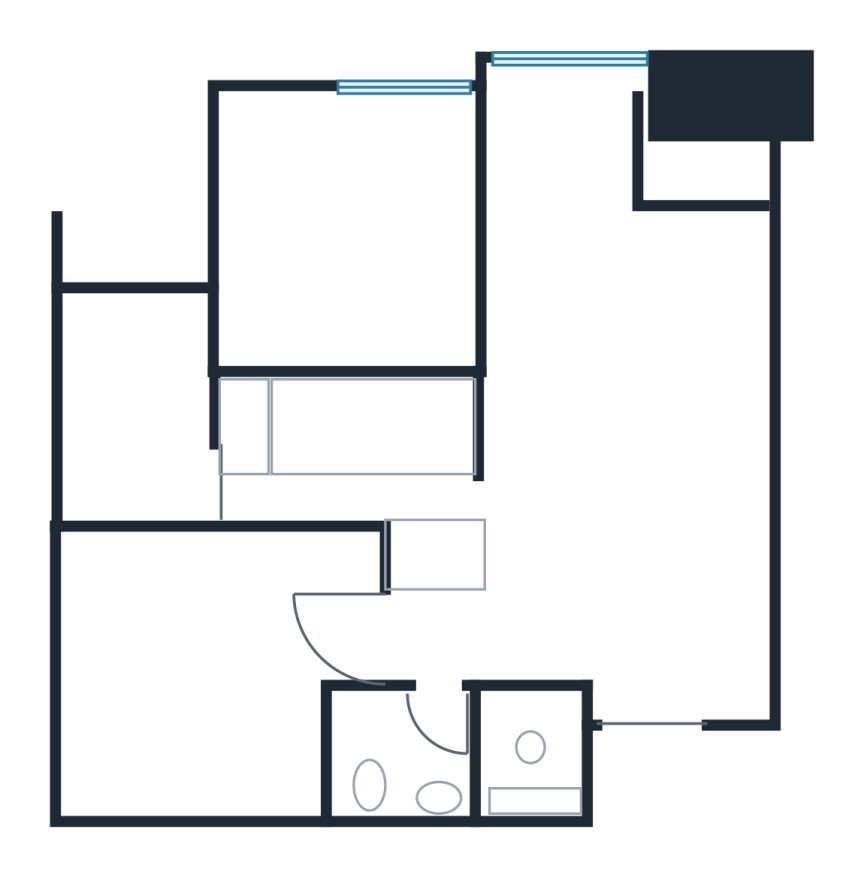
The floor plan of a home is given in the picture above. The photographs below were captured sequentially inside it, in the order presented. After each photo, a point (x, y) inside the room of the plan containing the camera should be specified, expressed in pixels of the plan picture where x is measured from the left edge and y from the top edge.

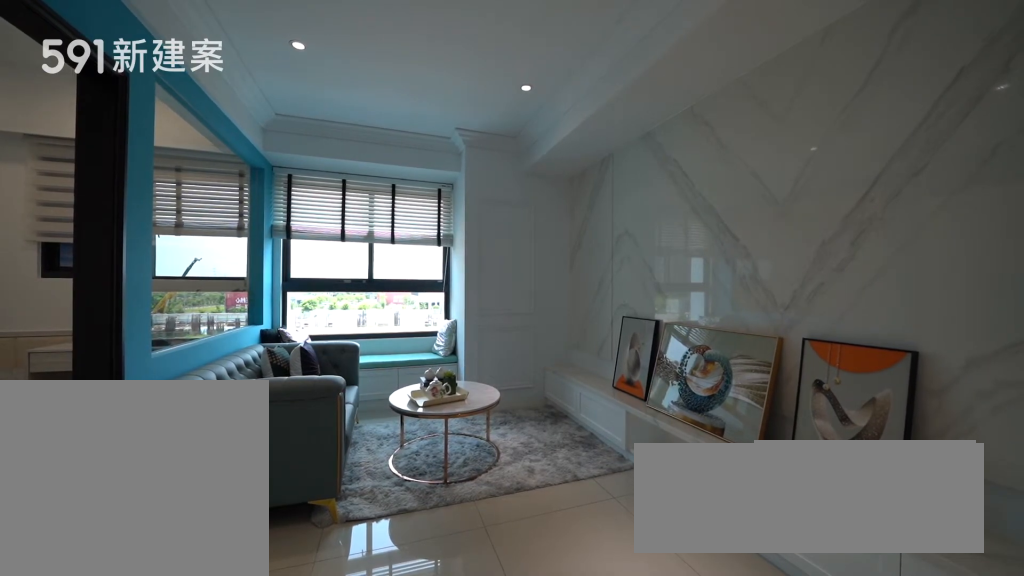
(616, 278)
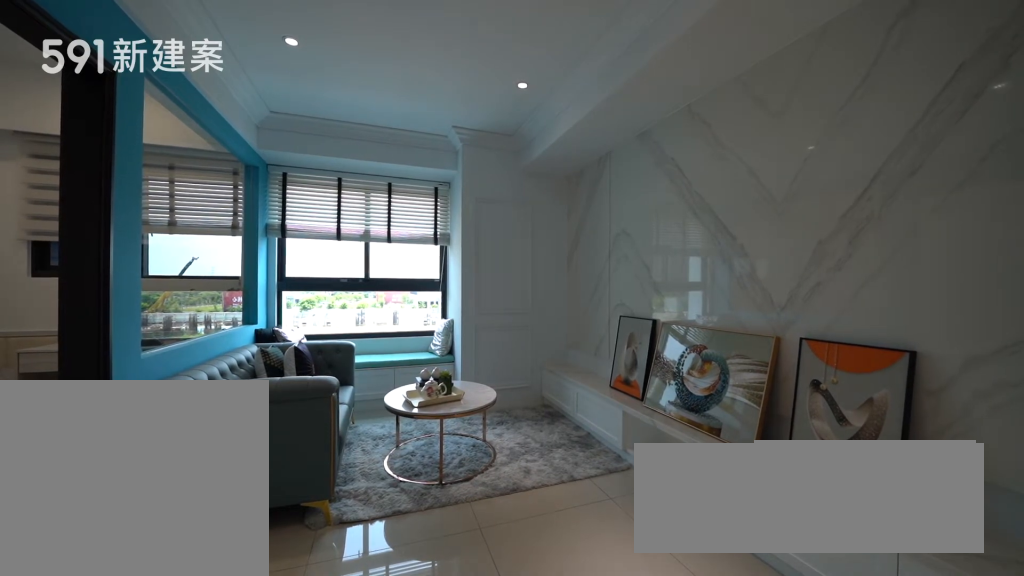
(616, 278)
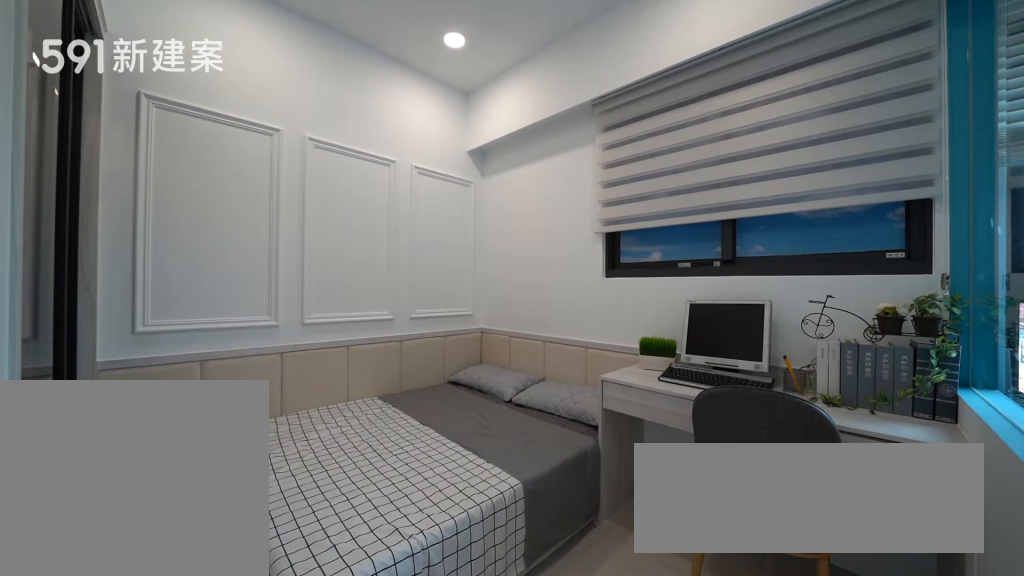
(345, 226)
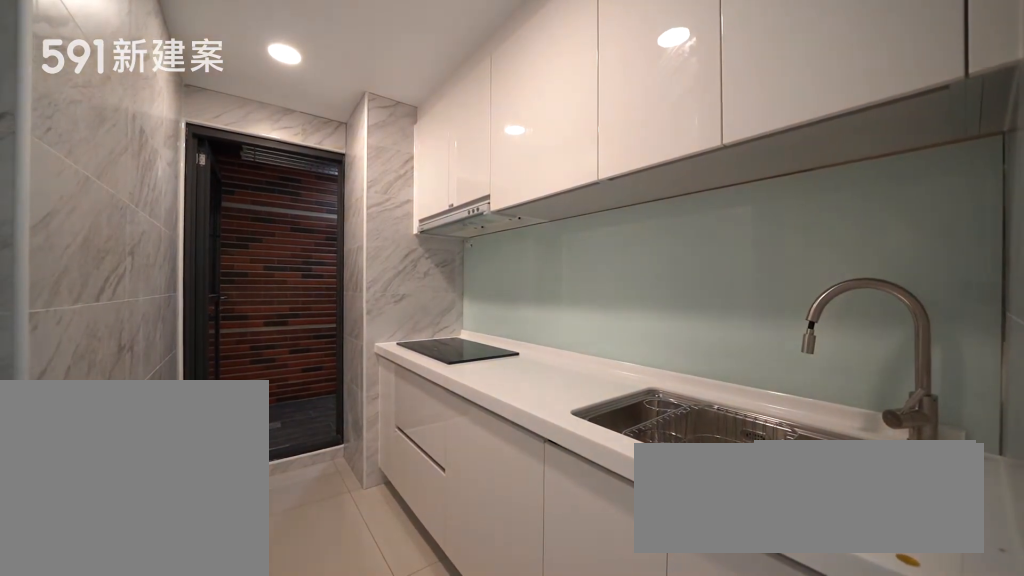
(355, 457)
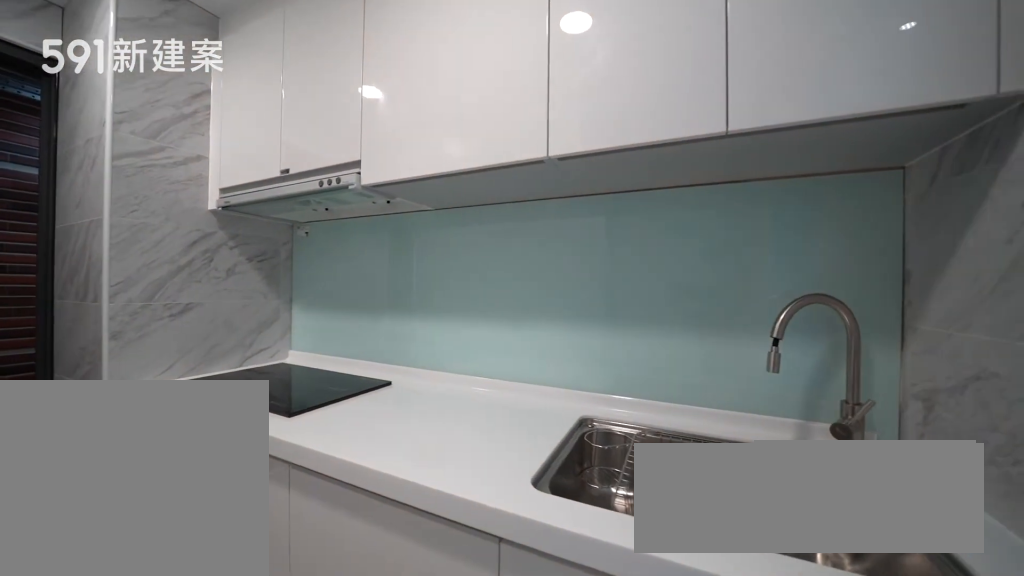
(355, 457)
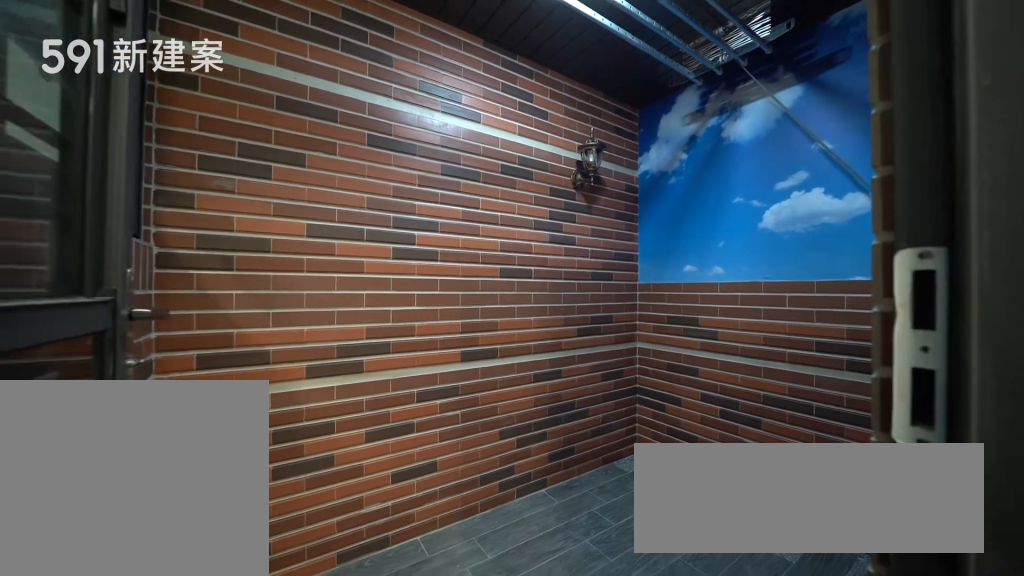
(132, 397)
